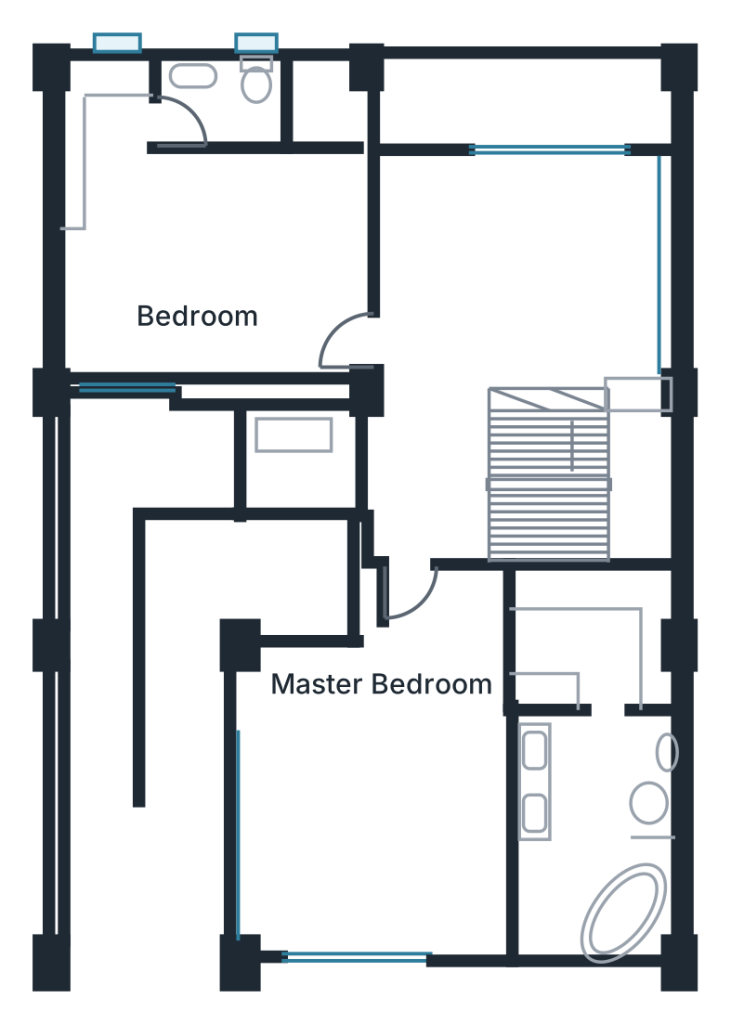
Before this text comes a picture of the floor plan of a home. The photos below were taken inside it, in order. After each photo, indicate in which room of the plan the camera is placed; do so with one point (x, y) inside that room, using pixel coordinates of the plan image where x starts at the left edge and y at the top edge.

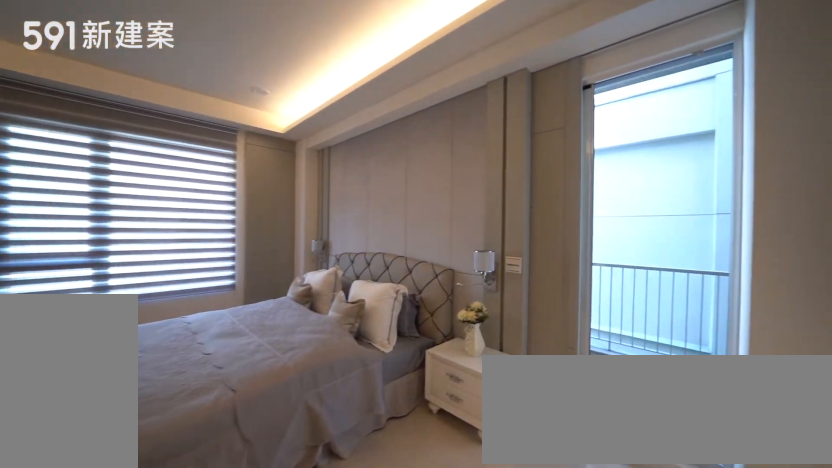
(374, 799)
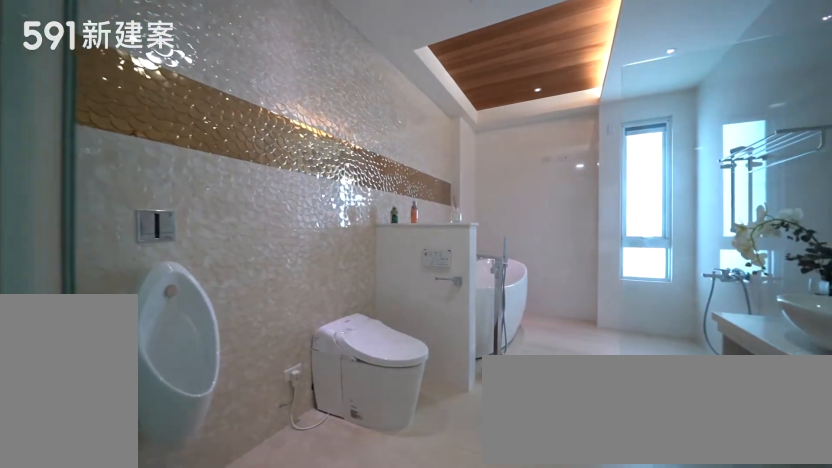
(602, 861)
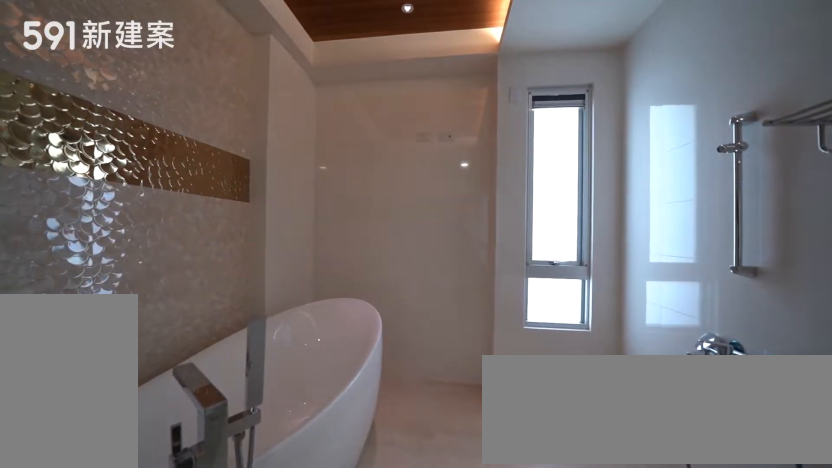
(602, 861)
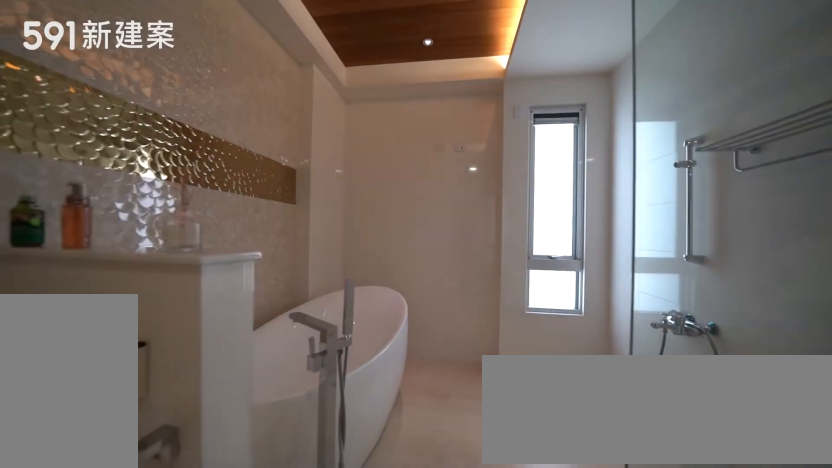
(602, 861)
